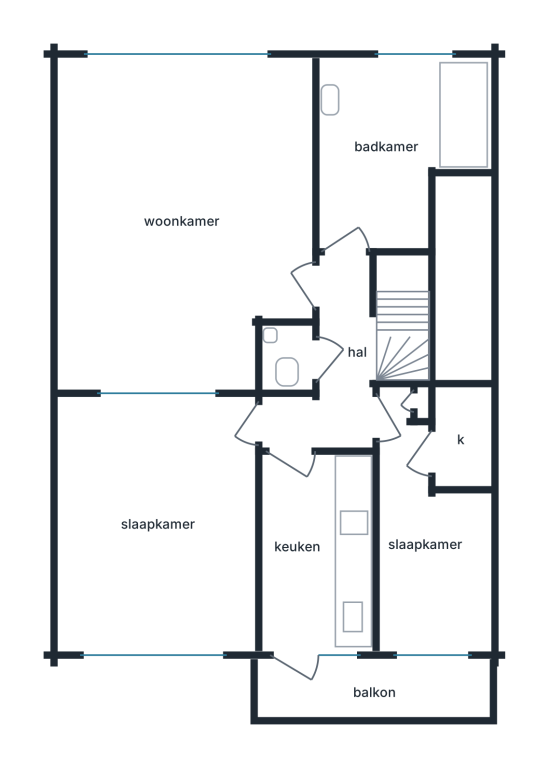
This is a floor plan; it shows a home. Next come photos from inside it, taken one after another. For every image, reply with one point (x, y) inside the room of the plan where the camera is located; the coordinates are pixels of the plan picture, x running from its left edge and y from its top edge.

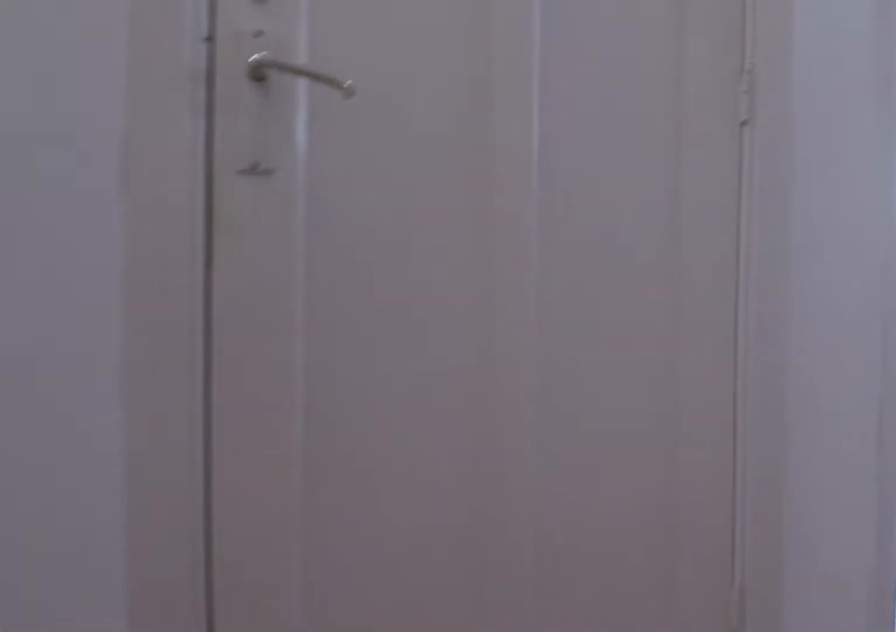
(335, 364)
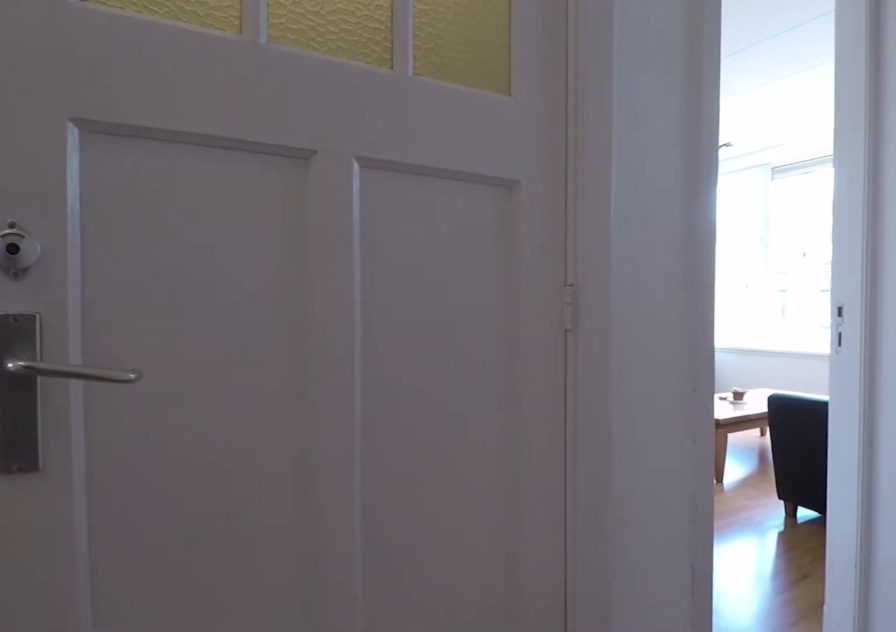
(335, 364)
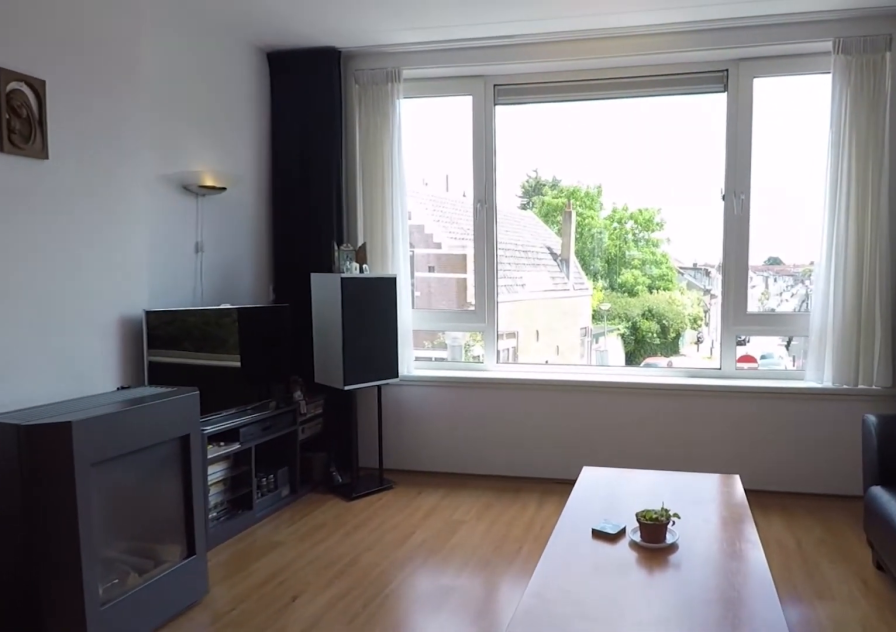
(182, 220)
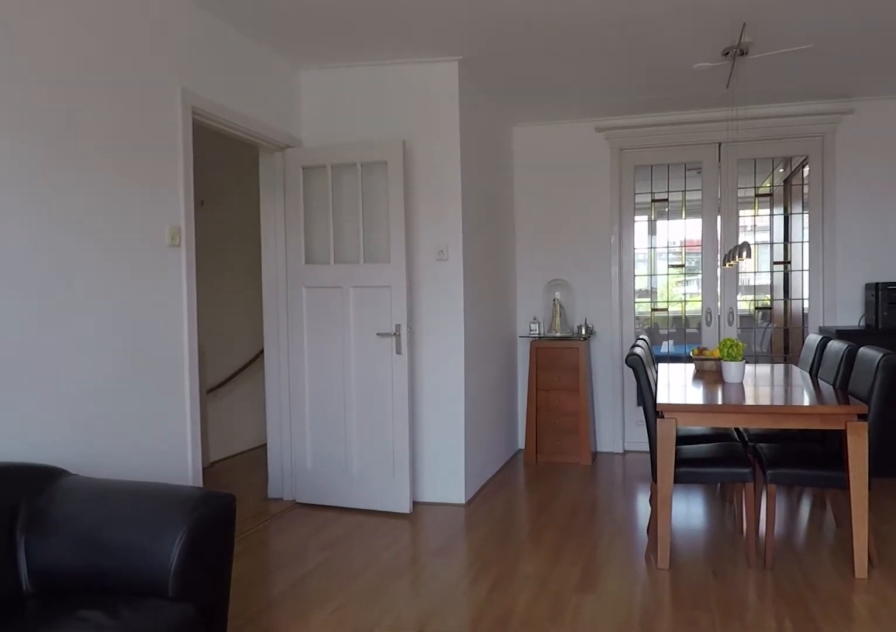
(182, 220)
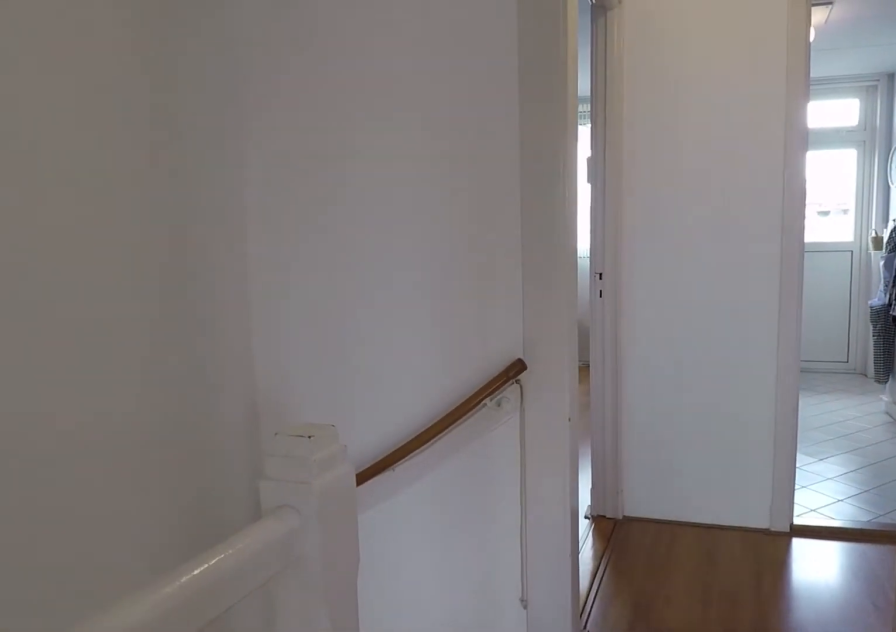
(334, 364)
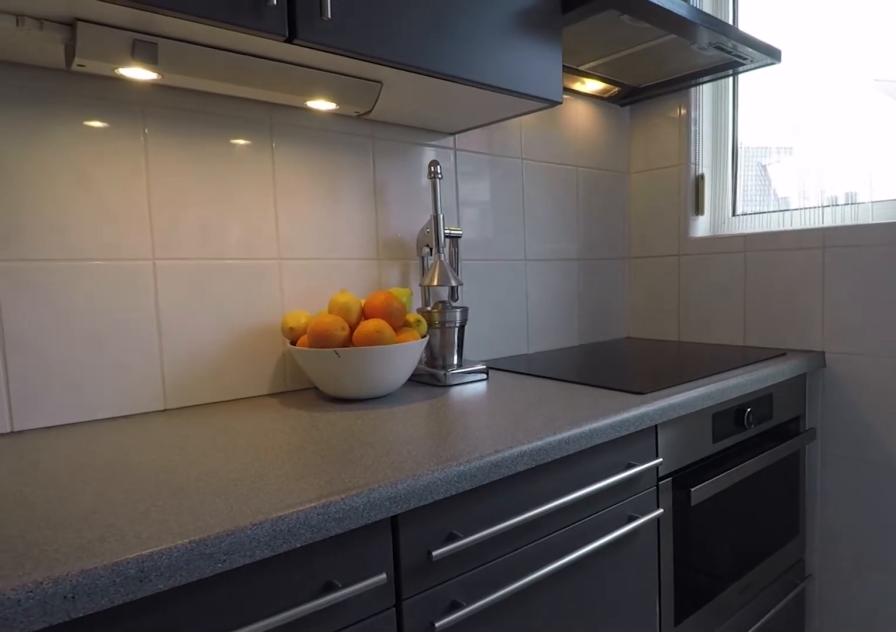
(316, 549)
